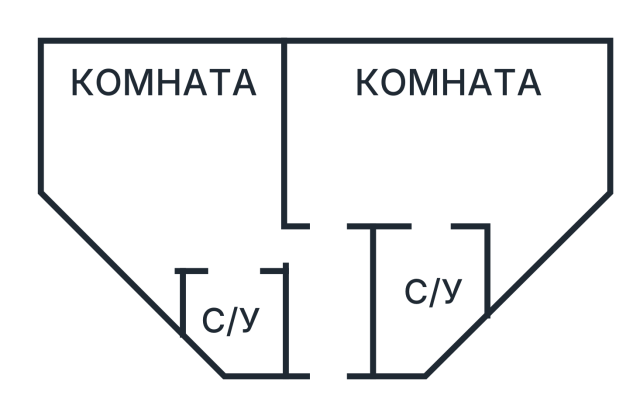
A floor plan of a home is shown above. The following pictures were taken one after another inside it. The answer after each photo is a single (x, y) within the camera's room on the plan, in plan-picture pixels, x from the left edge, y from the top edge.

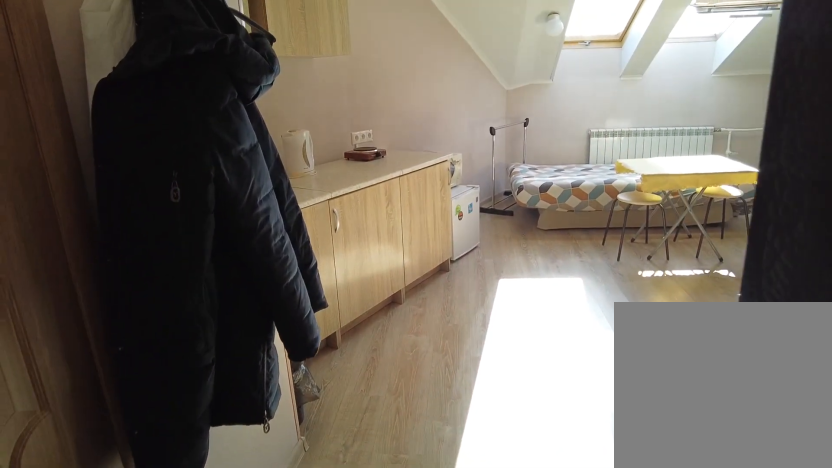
(307, 257)
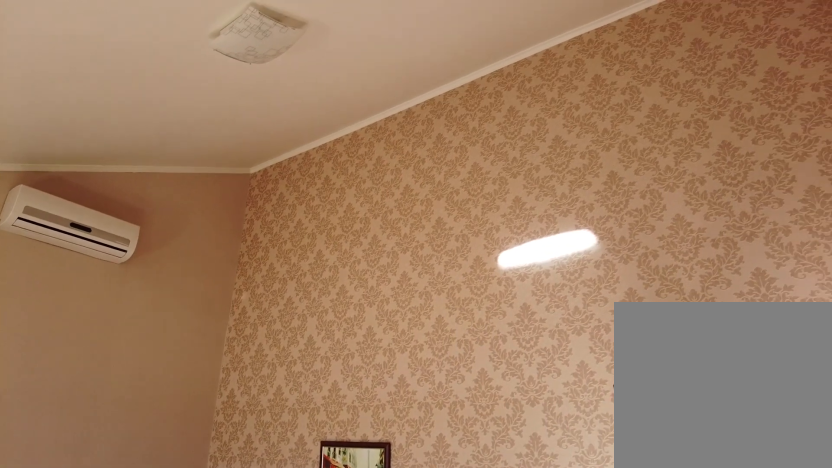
(209, 215)
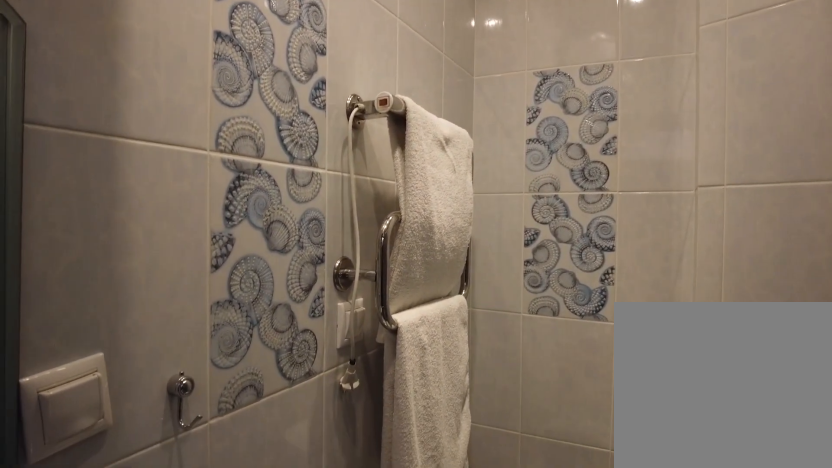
(247, 306)
